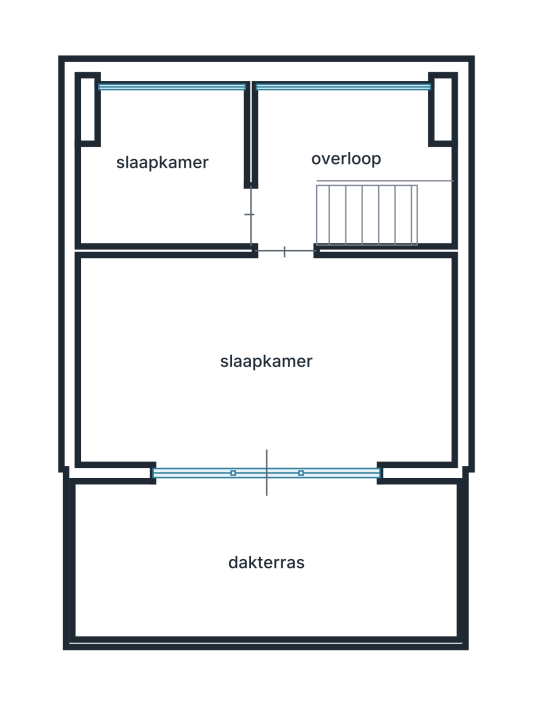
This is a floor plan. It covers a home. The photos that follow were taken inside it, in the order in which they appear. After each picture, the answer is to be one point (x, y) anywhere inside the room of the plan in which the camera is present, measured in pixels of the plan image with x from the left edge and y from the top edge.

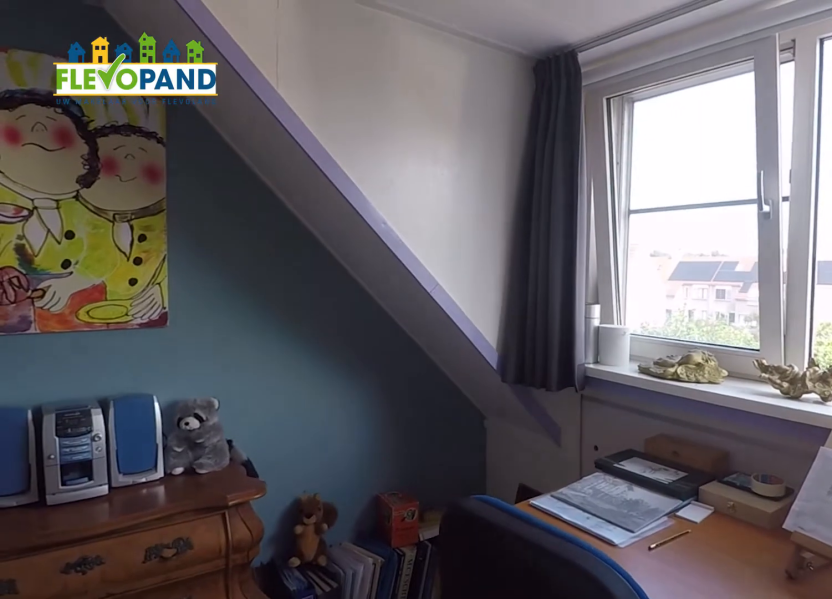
(166, 170)
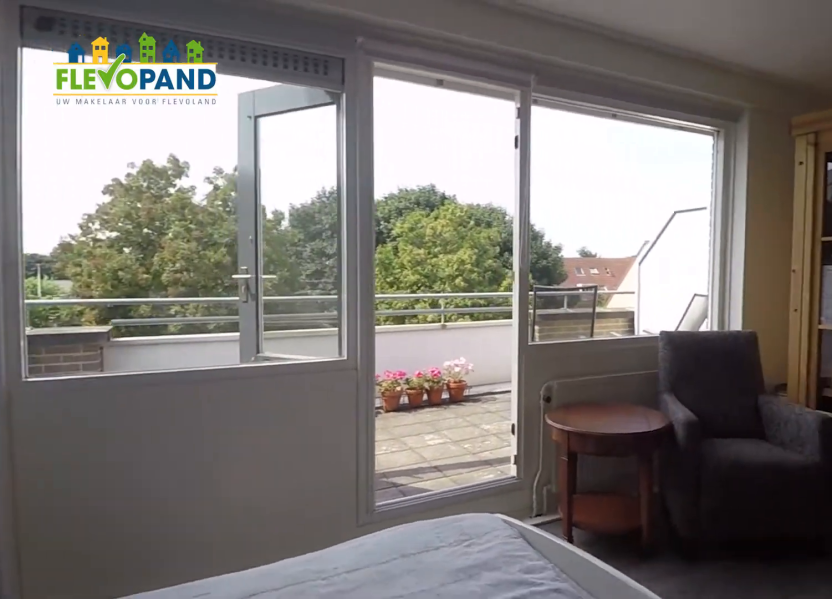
(266, 360)
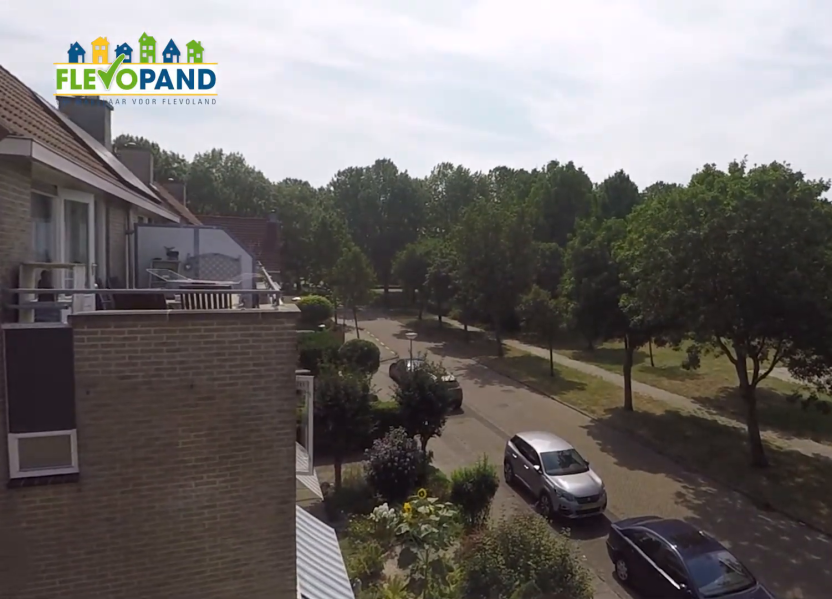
(265, 561)
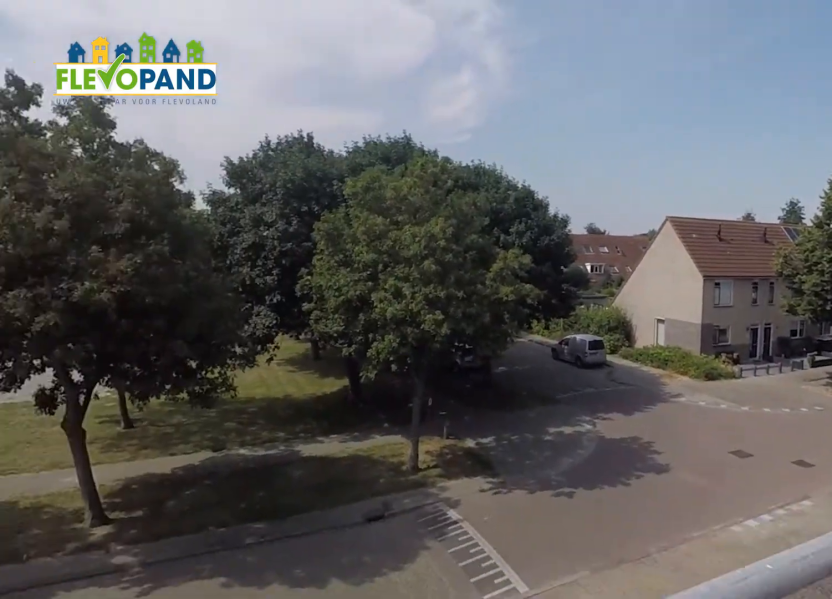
(265, 561)
